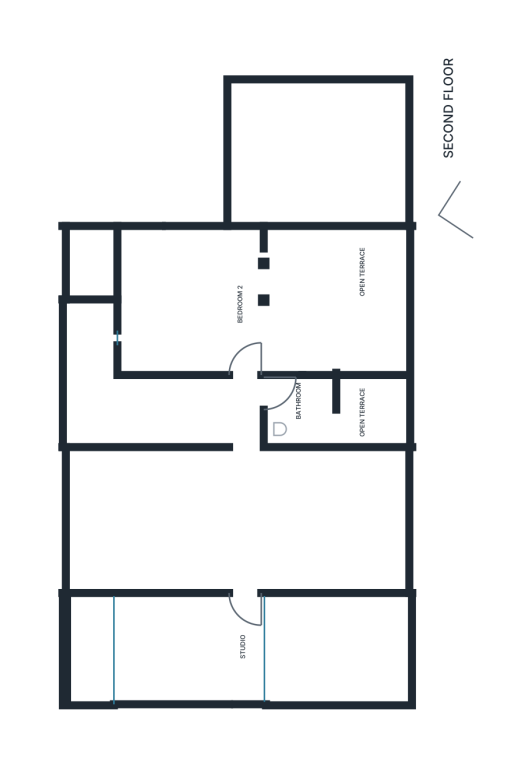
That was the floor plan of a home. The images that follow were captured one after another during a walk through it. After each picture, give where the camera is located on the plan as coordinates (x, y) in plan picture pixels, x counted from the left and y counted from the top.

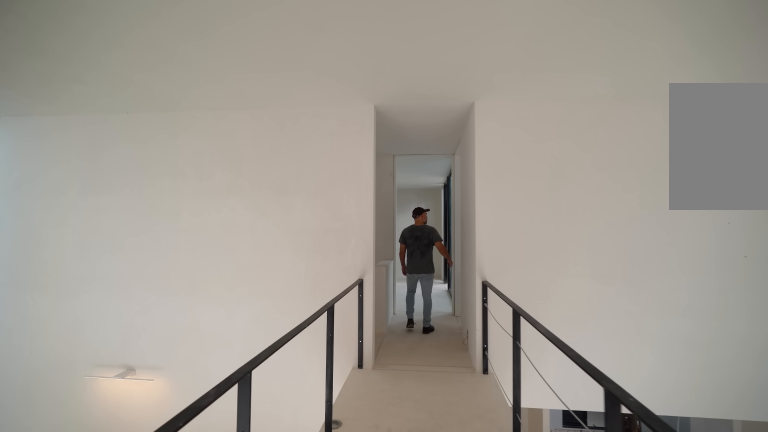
(246, 511)
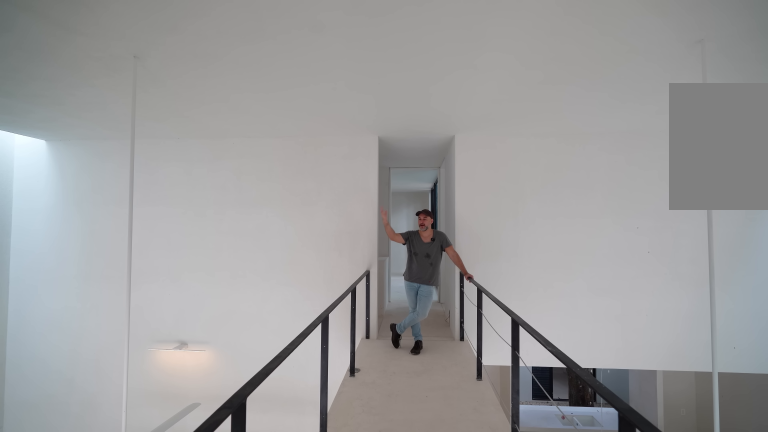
(237, 548)
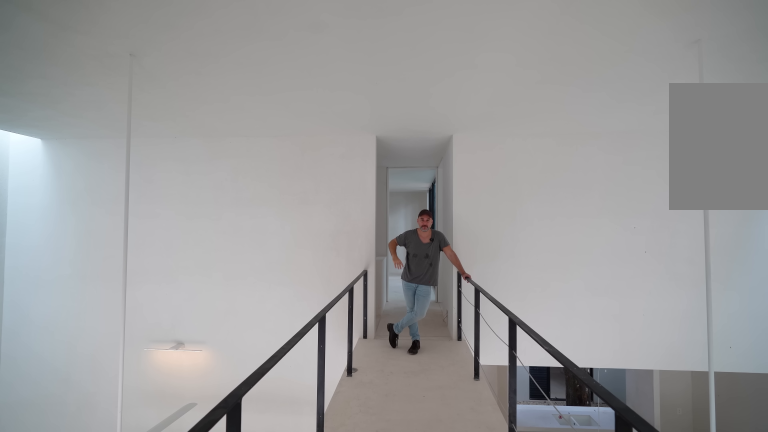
(237, 546)
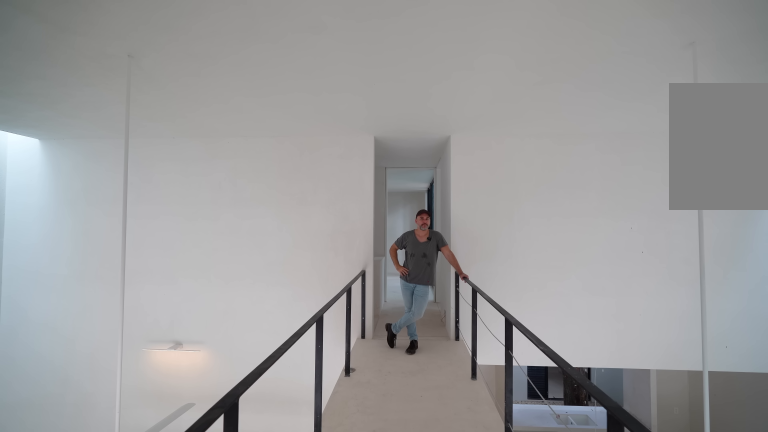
(237, 546)
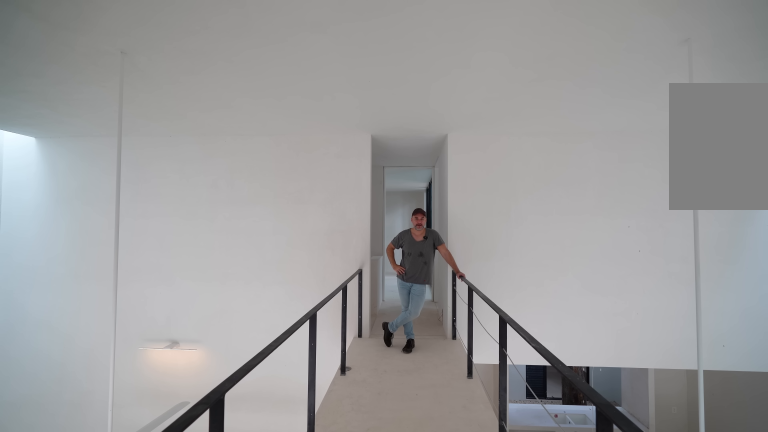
(237, 545)
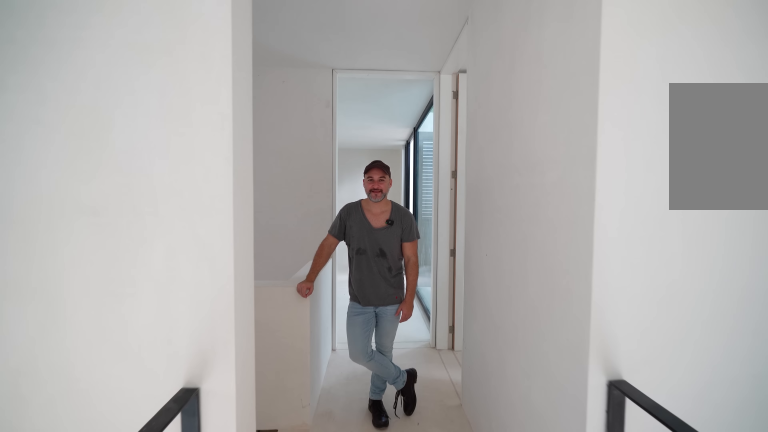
(244, 454)
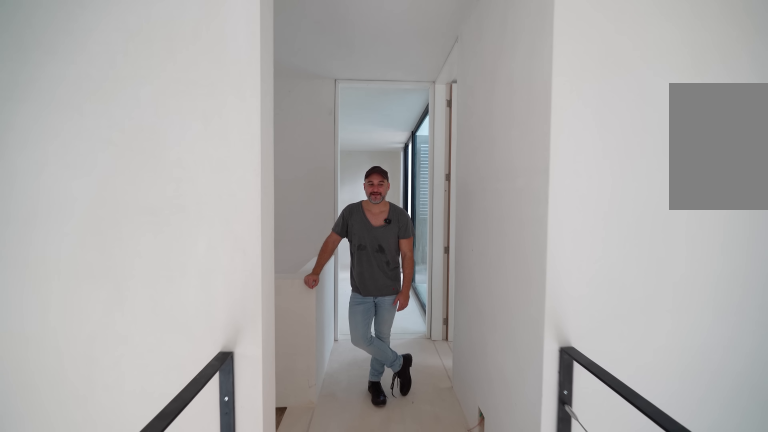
(244, 454)
